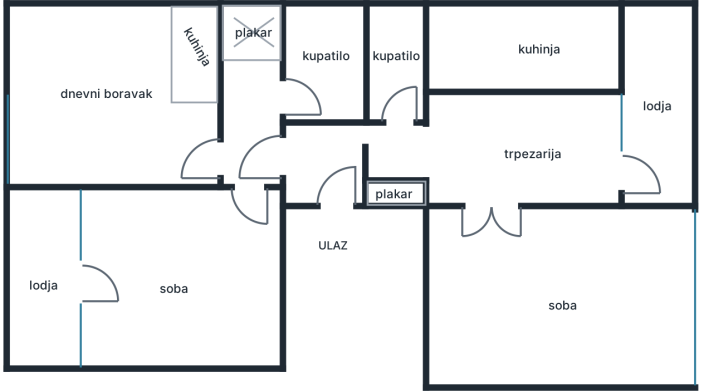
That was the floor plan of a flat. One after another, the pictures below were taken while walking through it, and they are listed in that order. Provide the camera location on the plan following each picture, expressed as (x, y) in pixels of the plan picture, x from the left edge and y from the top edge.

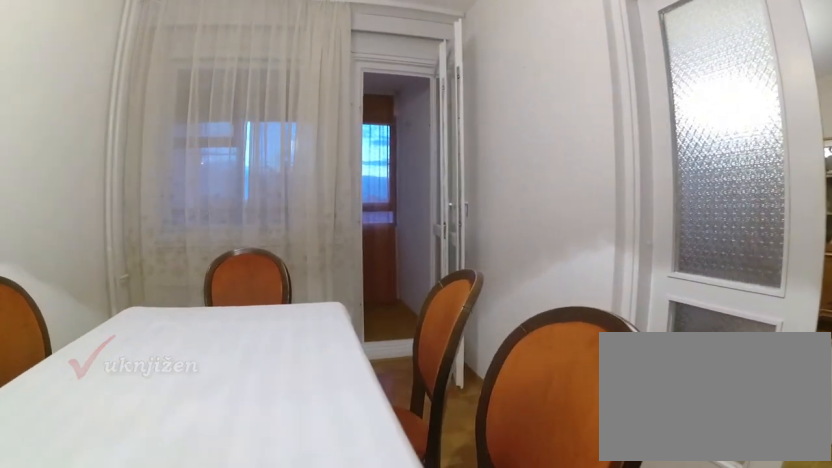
(466, 140)
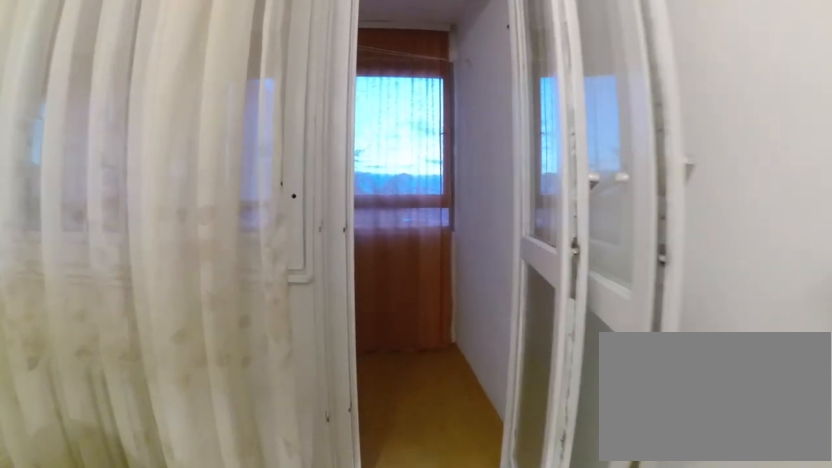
(554, 164)
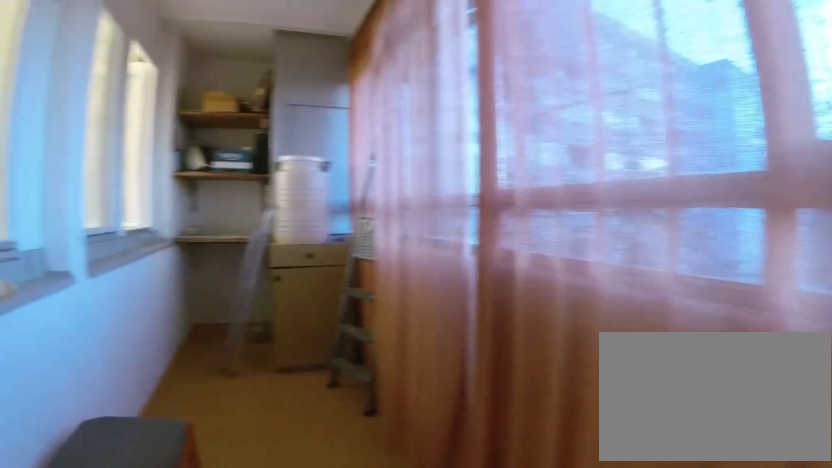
(655, 181)
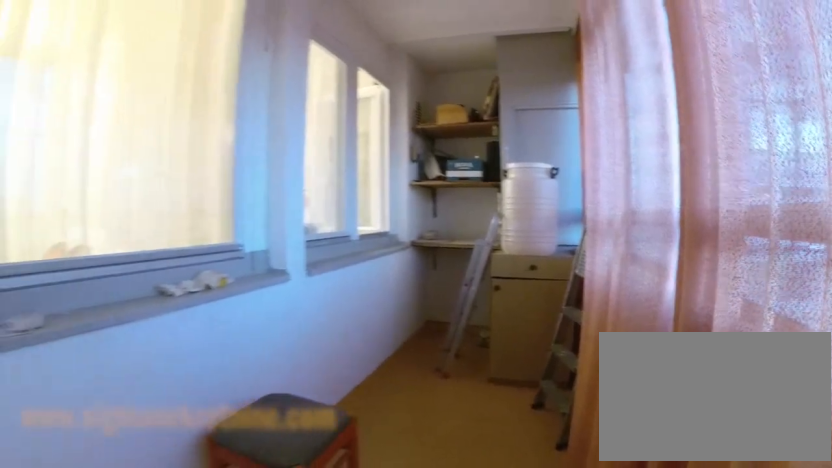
(683, 182)
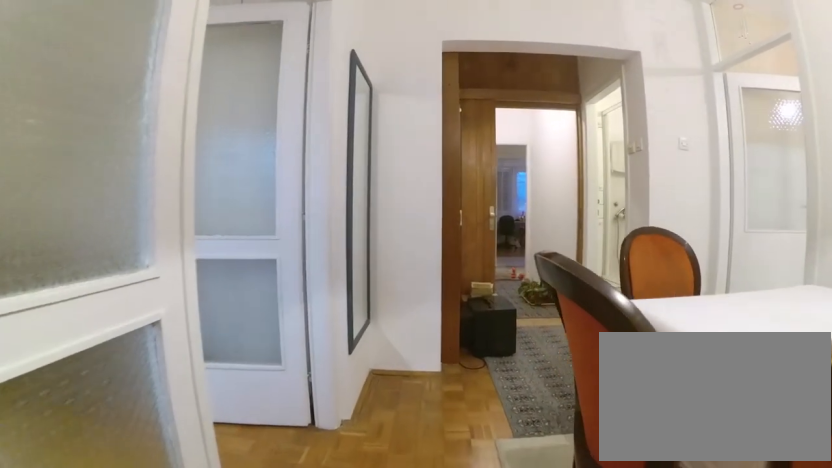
(554, 180)
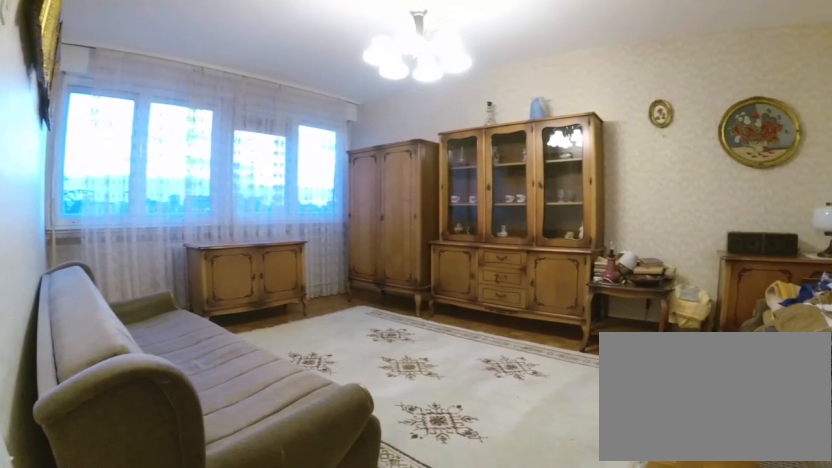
(460, 202)
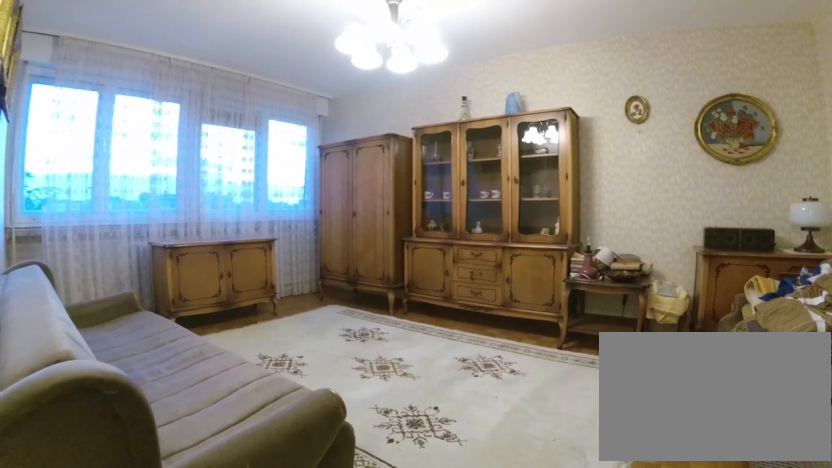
(468, 198)
